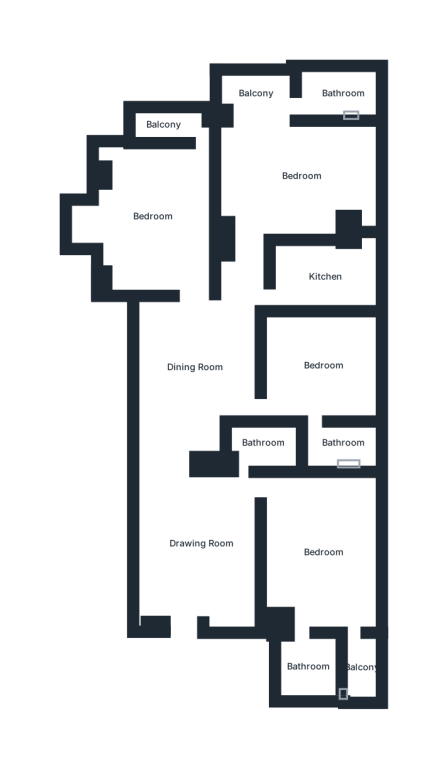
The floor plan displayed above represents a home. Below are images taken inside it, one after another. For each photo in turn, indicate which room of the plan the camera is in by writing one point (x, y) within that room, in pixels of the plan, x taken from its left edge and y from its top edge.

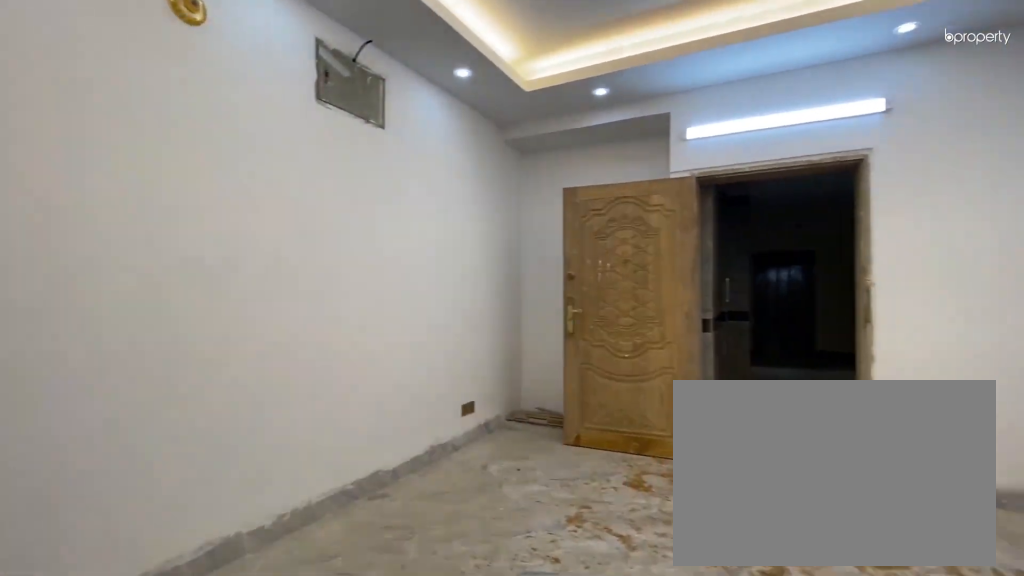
(198, 544)
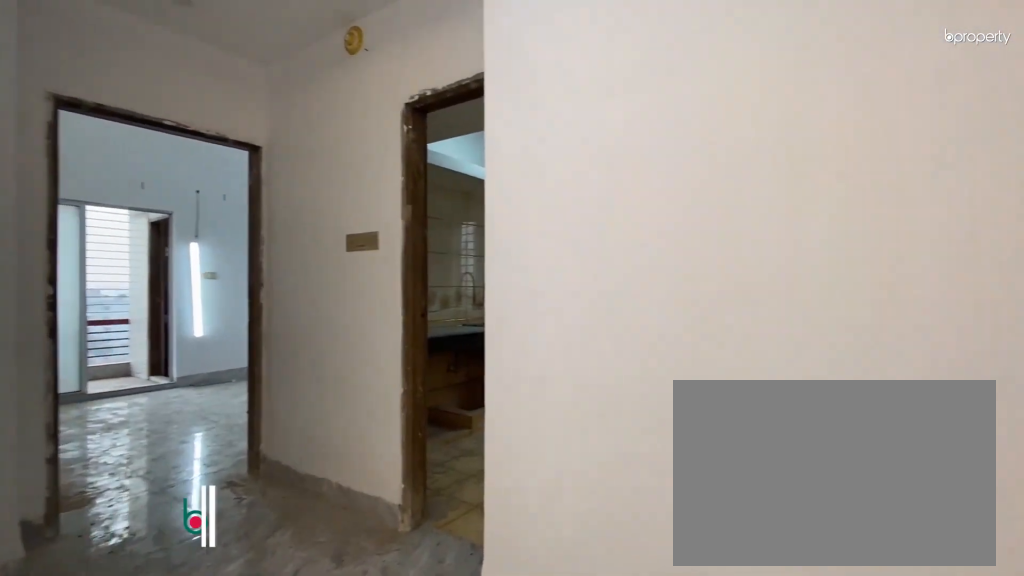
(193, 367)
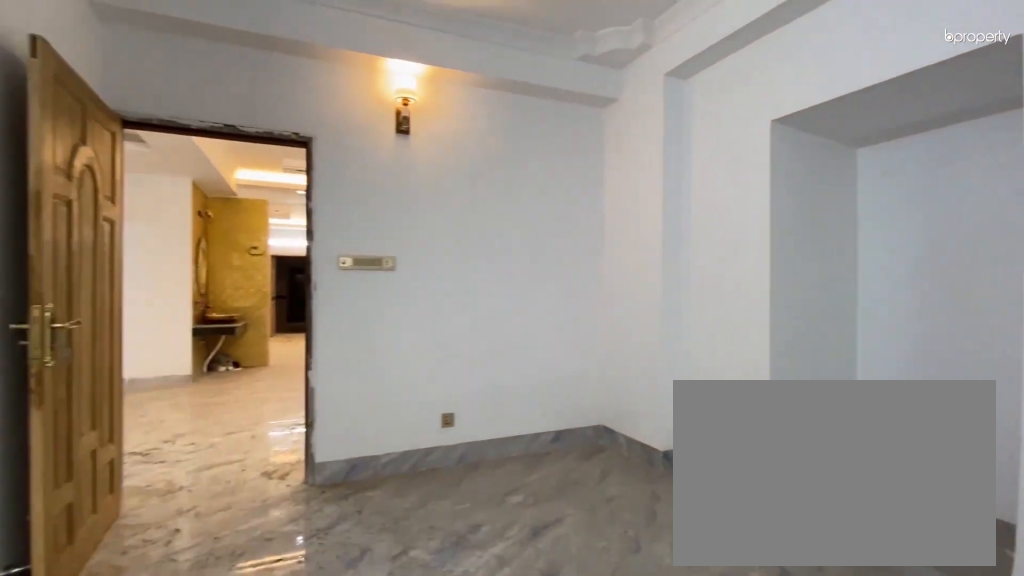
(154, 218)
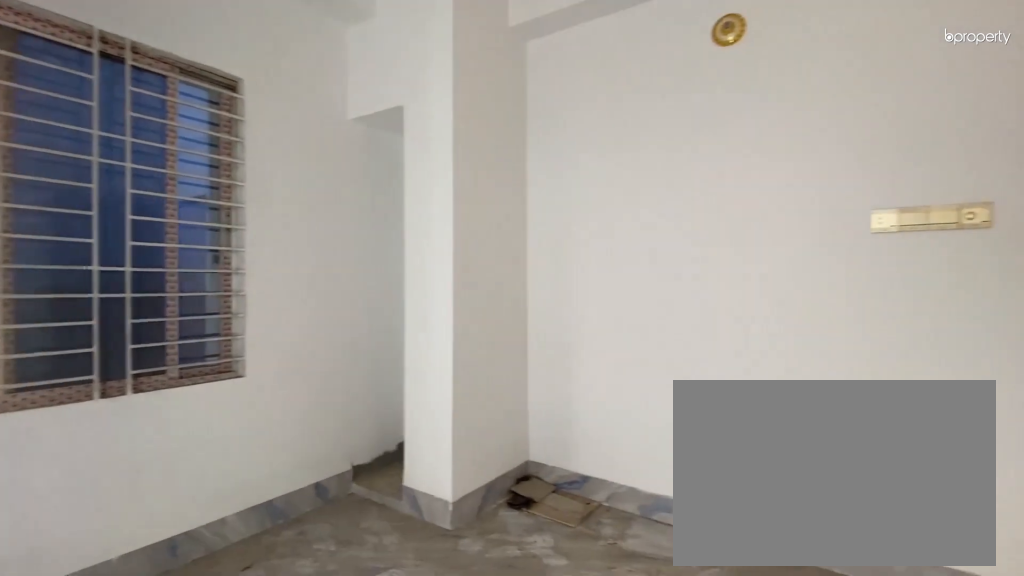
(302, 178)
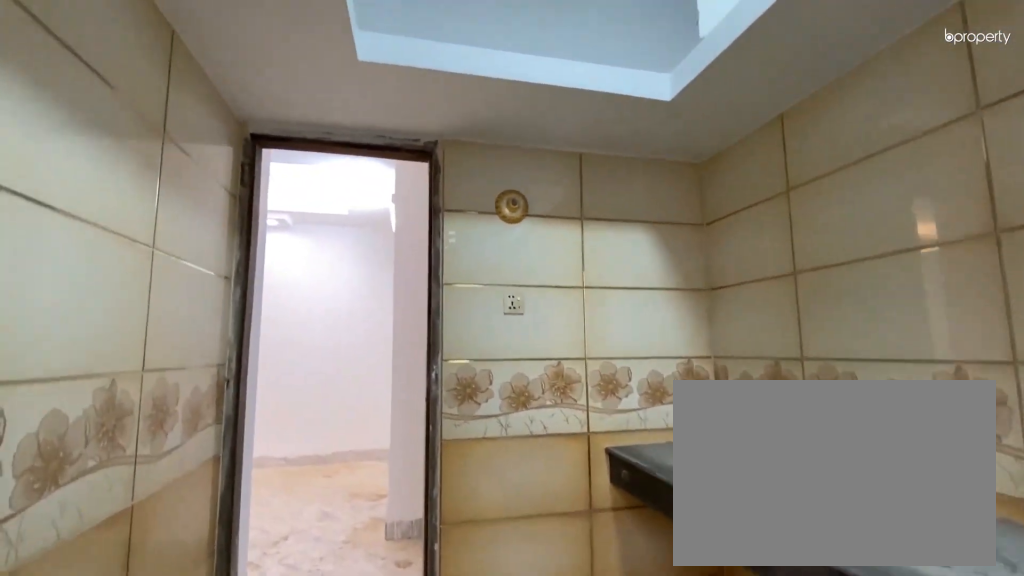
(324, 275)
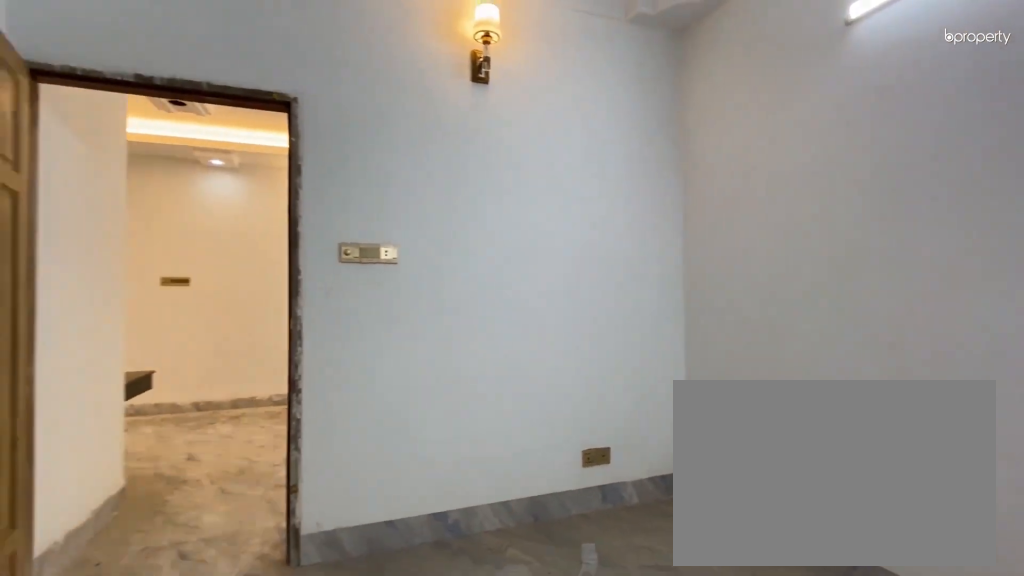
(324, 368)
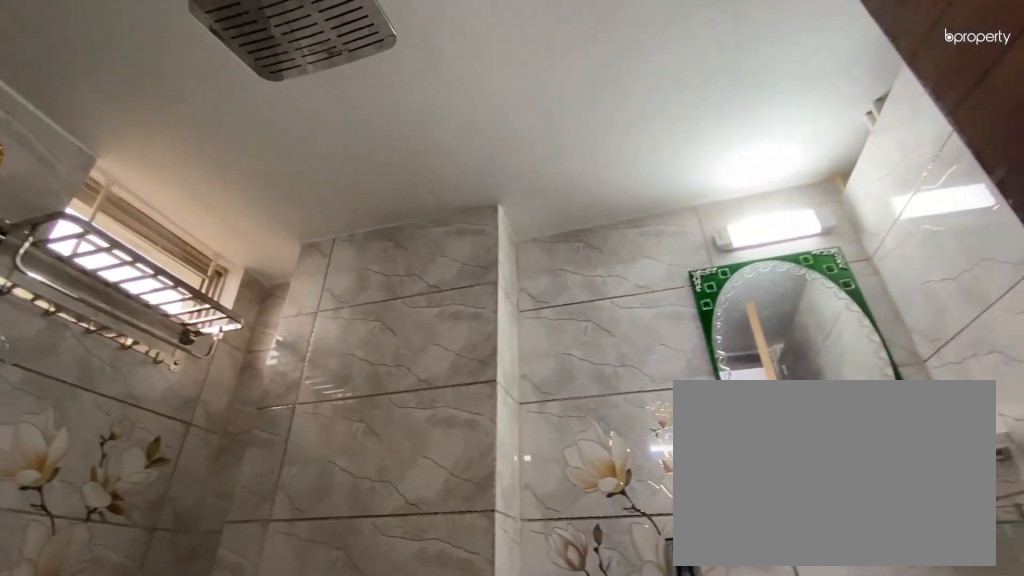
(344, 443)
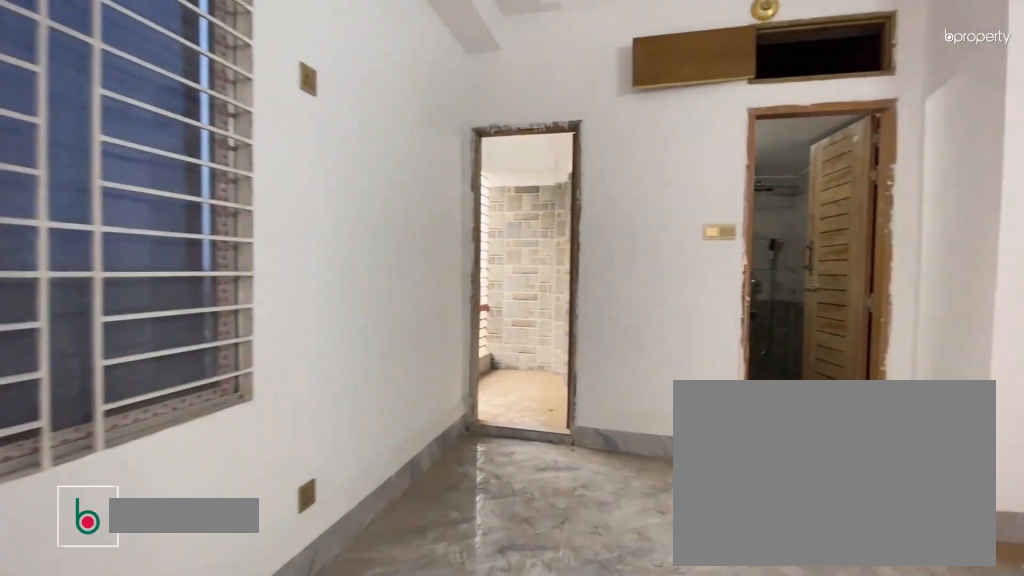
(323, 553)
